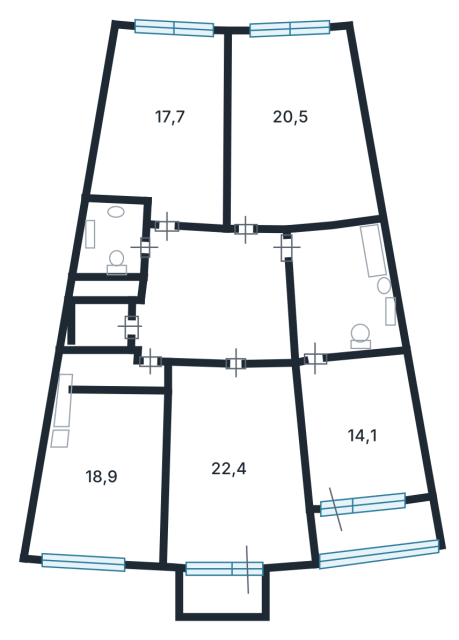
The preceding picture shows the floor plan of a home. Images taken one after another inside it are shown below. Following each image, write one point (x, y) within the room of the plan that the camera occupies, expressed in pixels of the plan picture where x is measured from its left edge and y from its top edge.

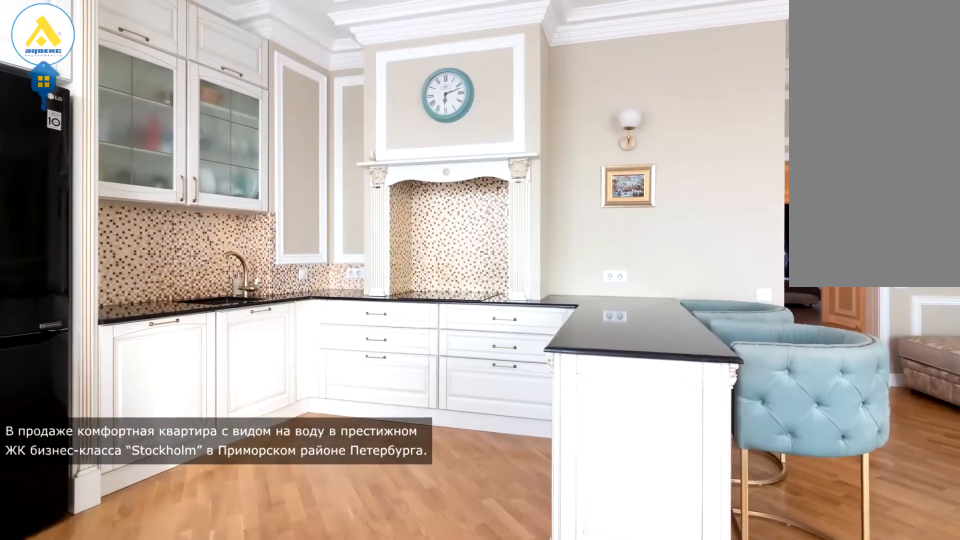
(159, 477)
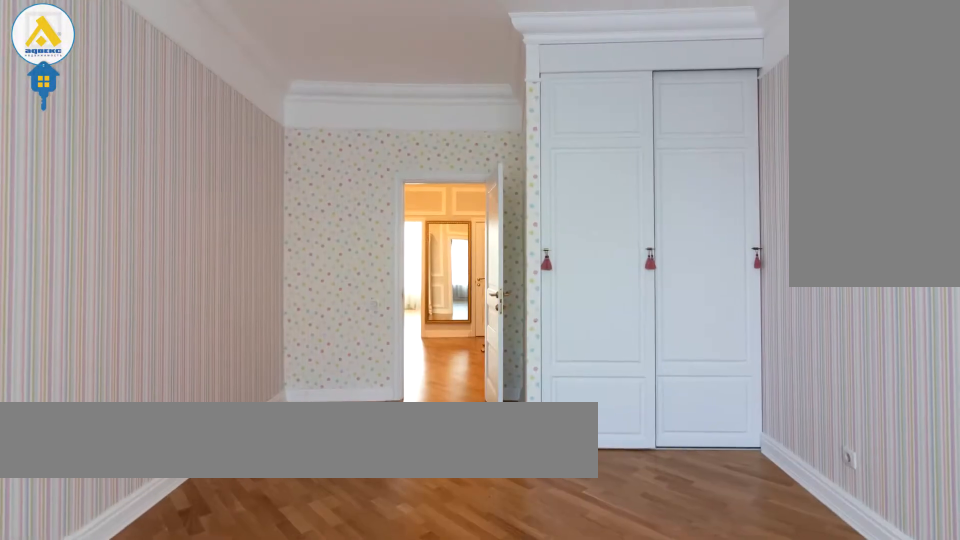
(170, 122)
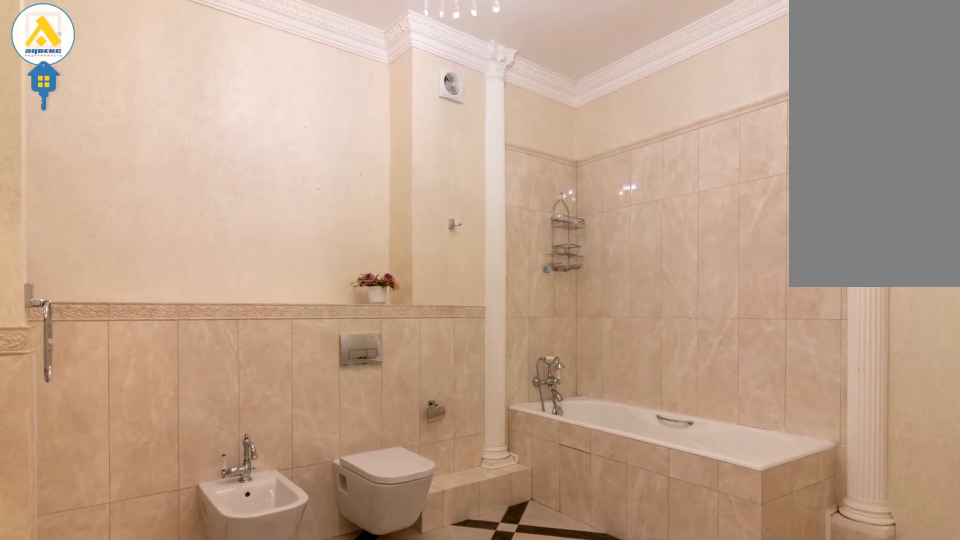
(338, 291)
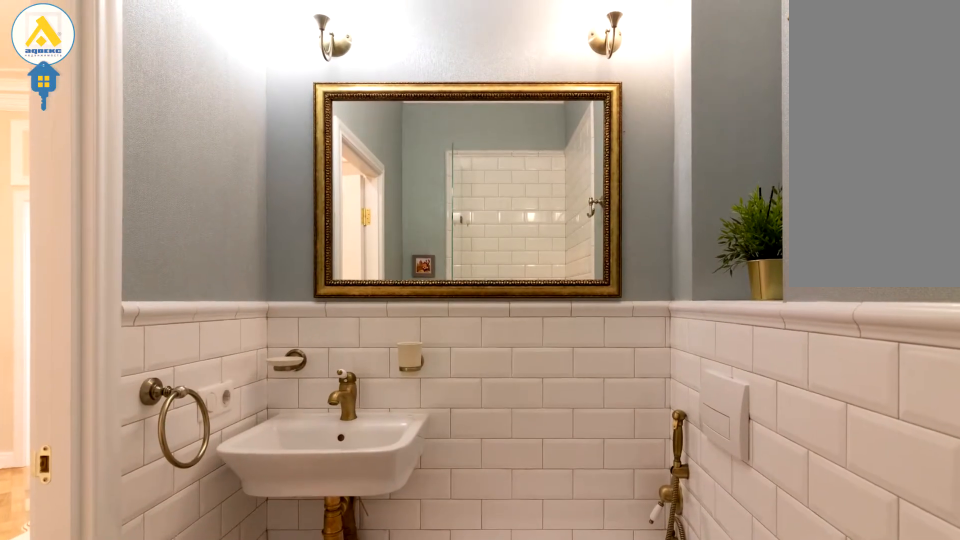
(119, 245)
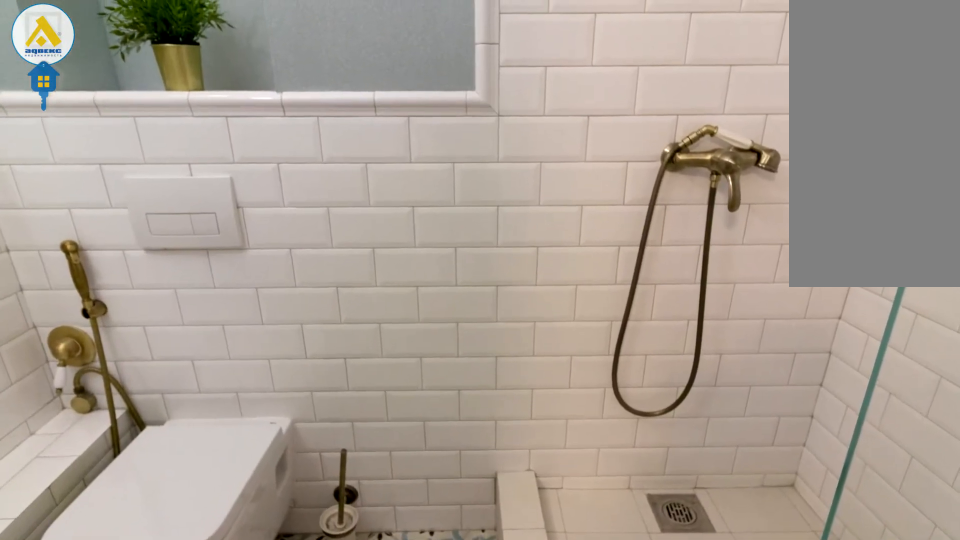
(119, 244)
